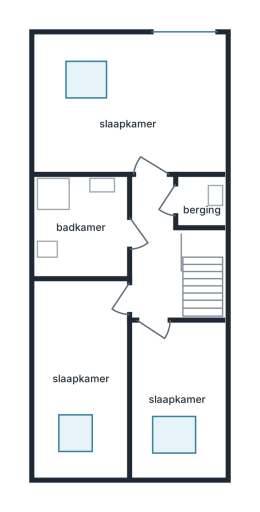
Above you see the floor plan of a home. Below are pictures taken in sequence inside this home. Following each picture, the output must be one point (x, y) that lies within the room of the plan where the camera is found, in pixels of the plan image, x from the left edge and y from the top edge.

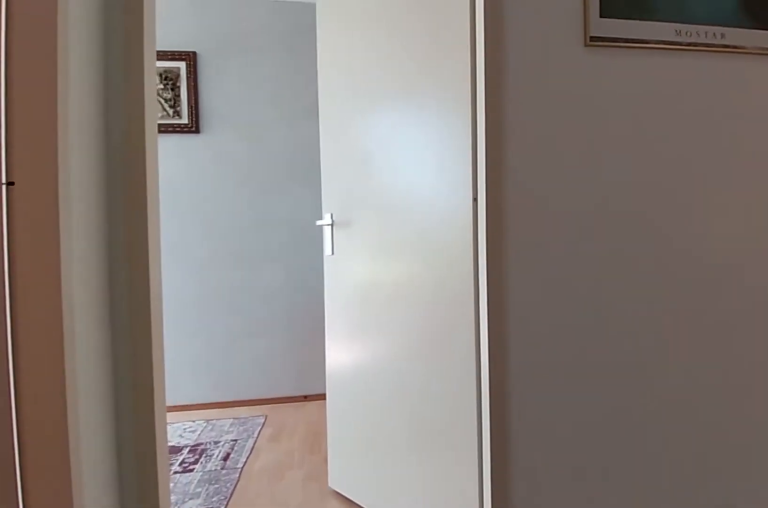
(155, 252)
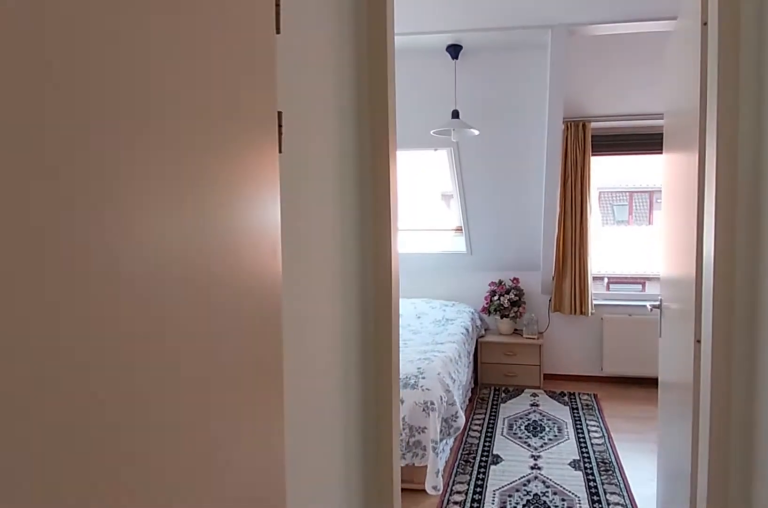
(155, 252)
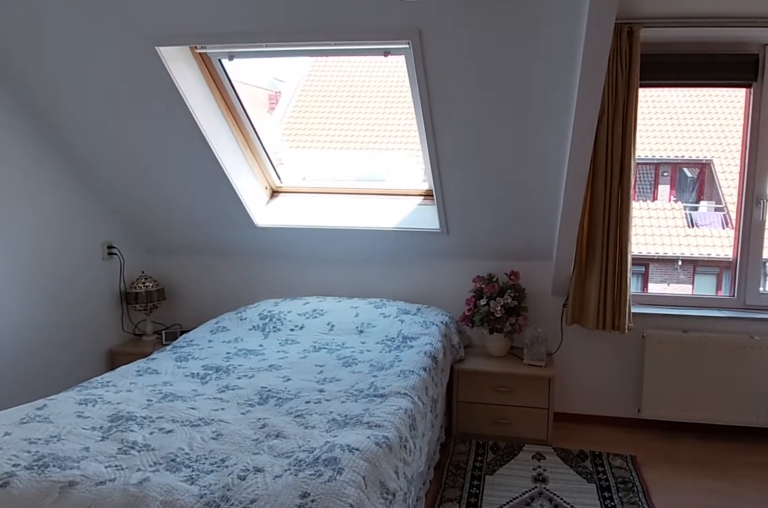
(134, 109)
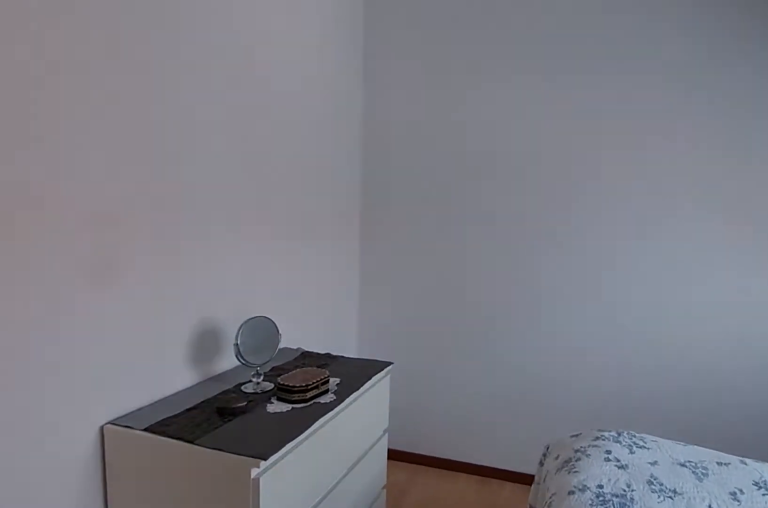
(134, 109)
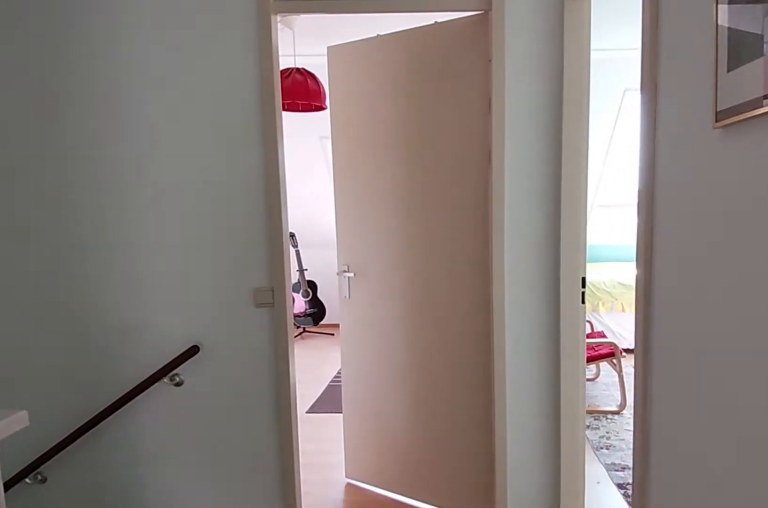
(155, 252)
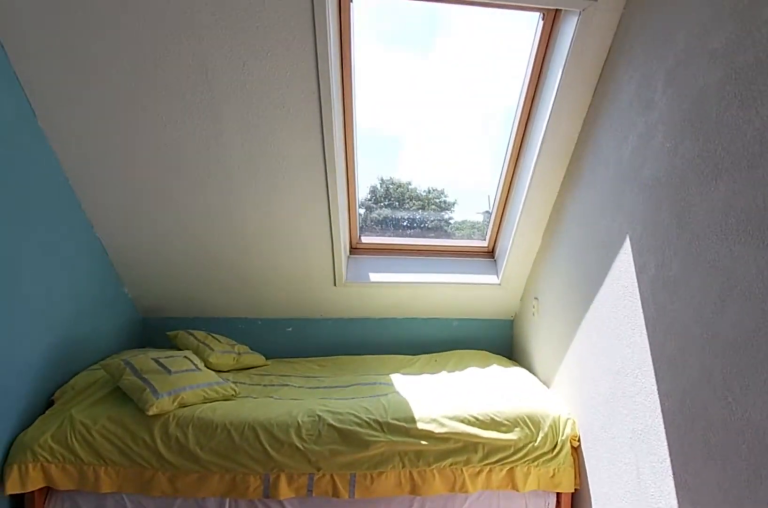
(82, 368)
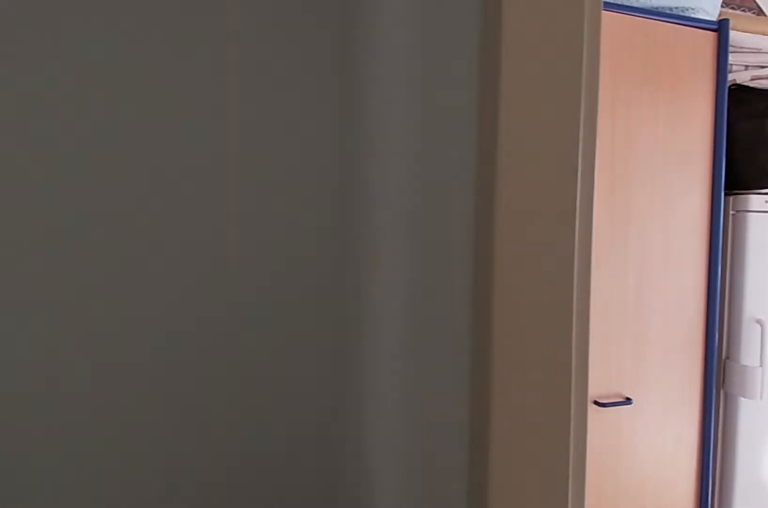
(155, 252)
